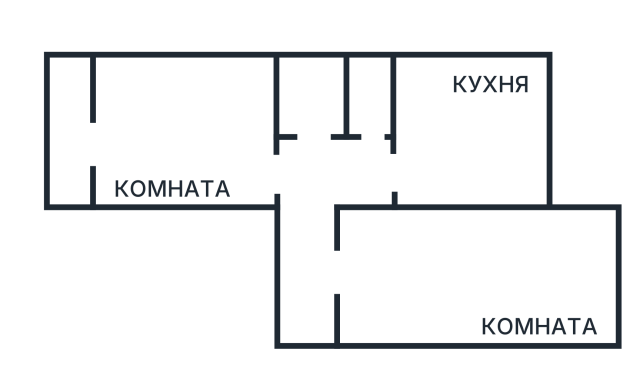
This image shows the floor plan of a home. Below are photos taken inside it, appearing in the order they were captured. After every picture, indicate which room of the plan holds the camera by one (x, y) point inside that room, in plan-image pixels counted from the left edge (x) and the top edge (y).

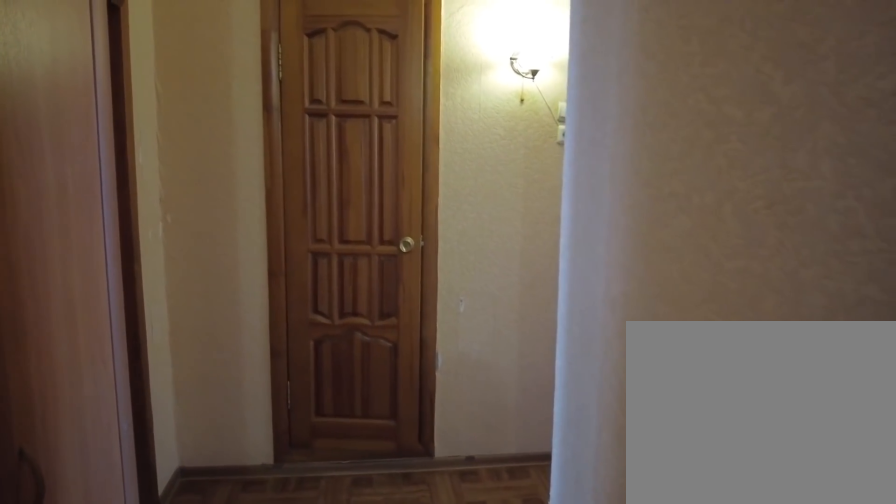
(315, 317)
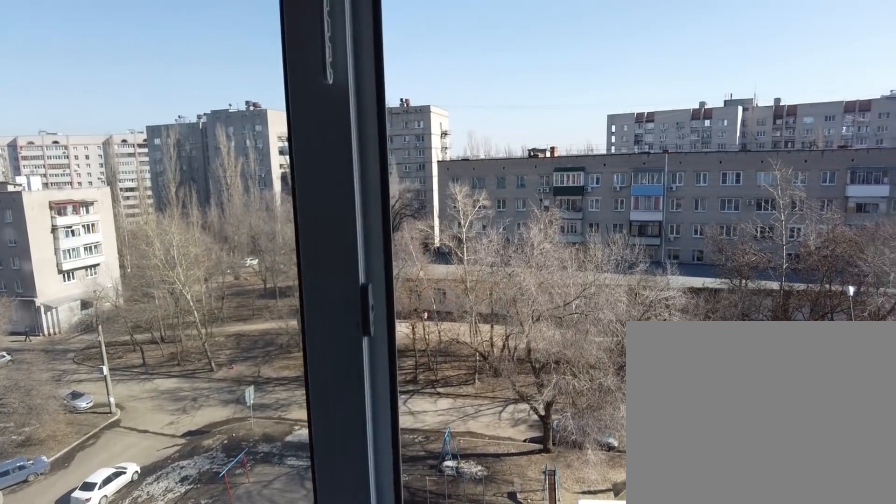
(418, 301)
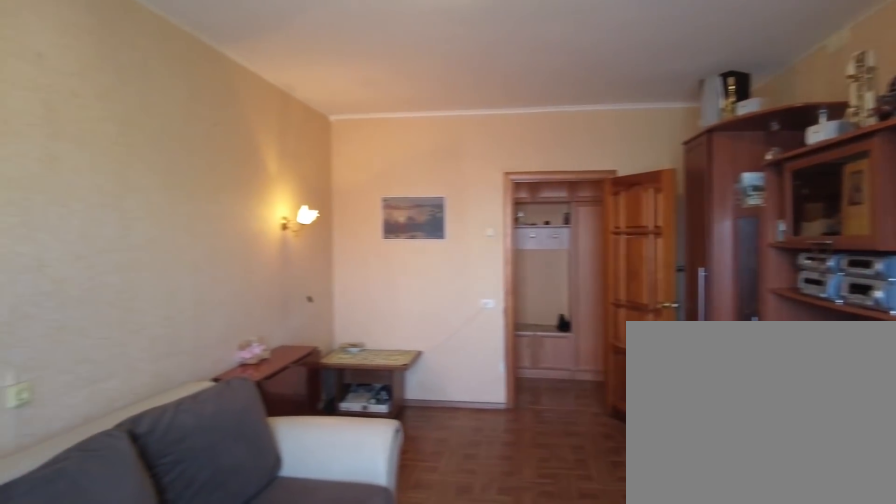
(418, 301)
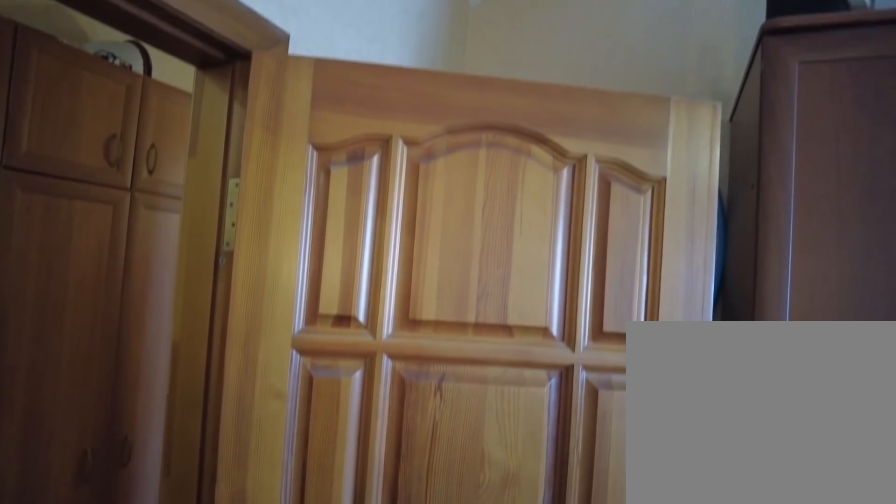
(341, 284)
